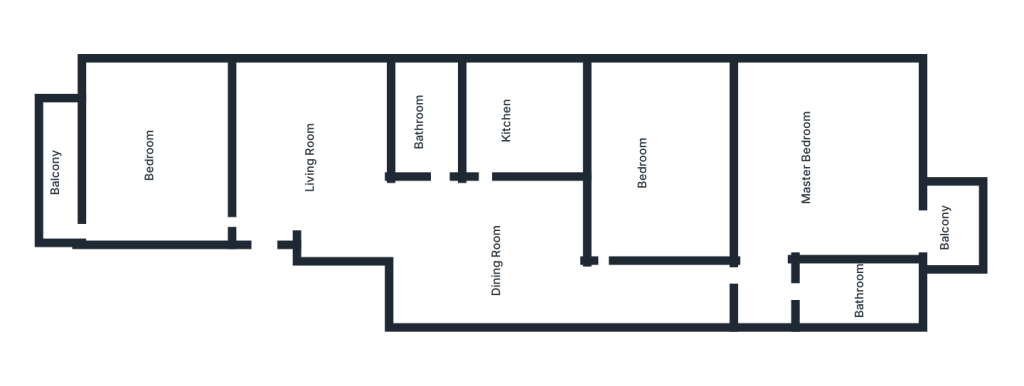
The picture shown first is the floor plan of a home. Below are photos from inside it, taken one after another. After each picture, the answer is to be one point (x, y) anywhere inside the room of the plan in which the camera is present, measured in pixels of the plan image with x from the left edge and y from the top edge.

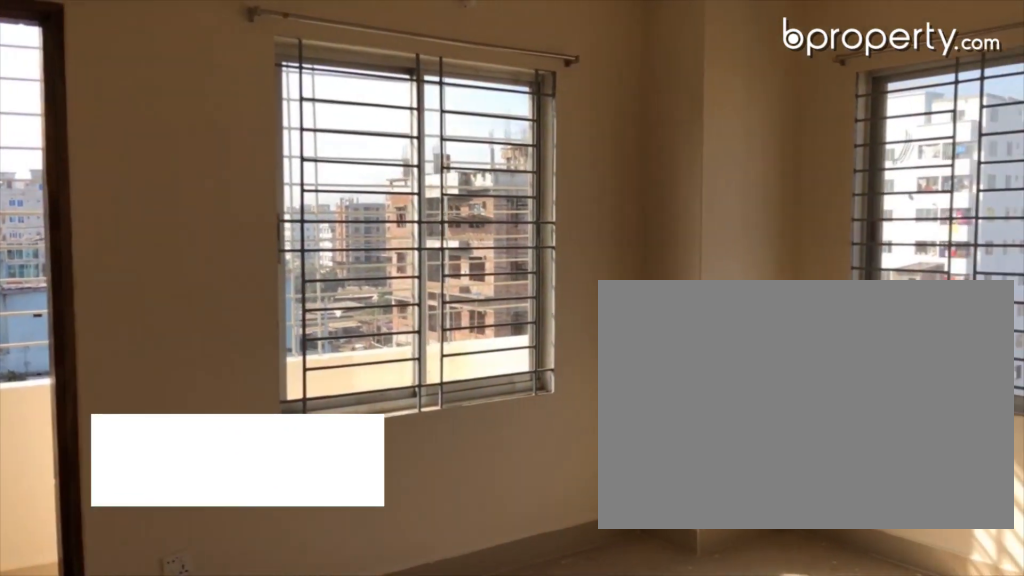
(167, 159)
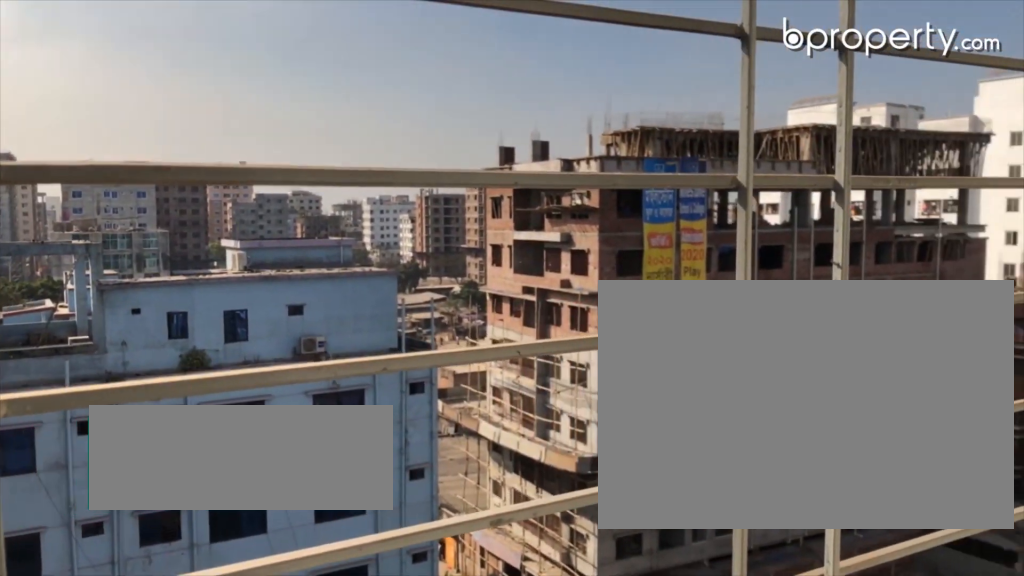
(74, 220)
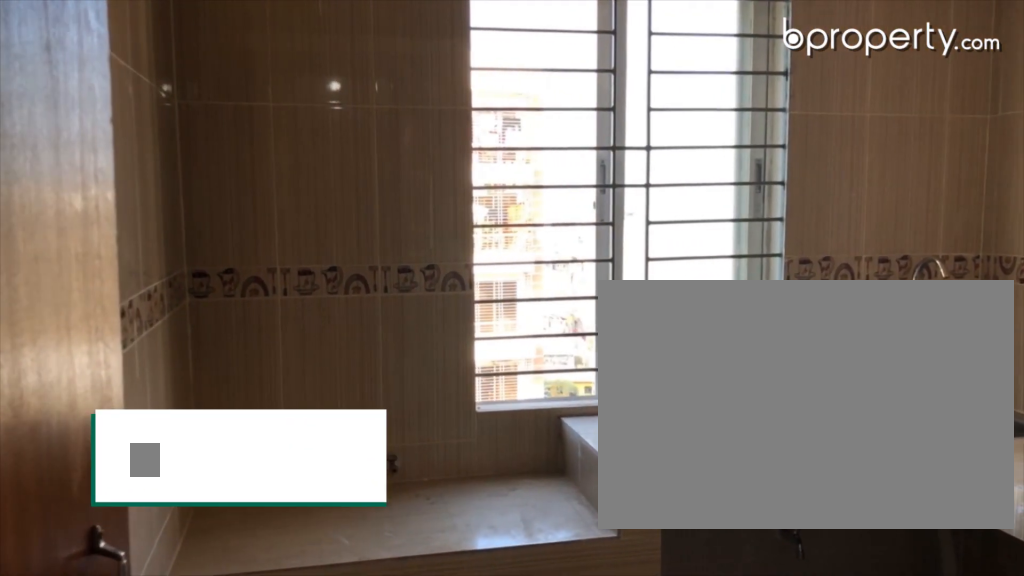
(506, 122)
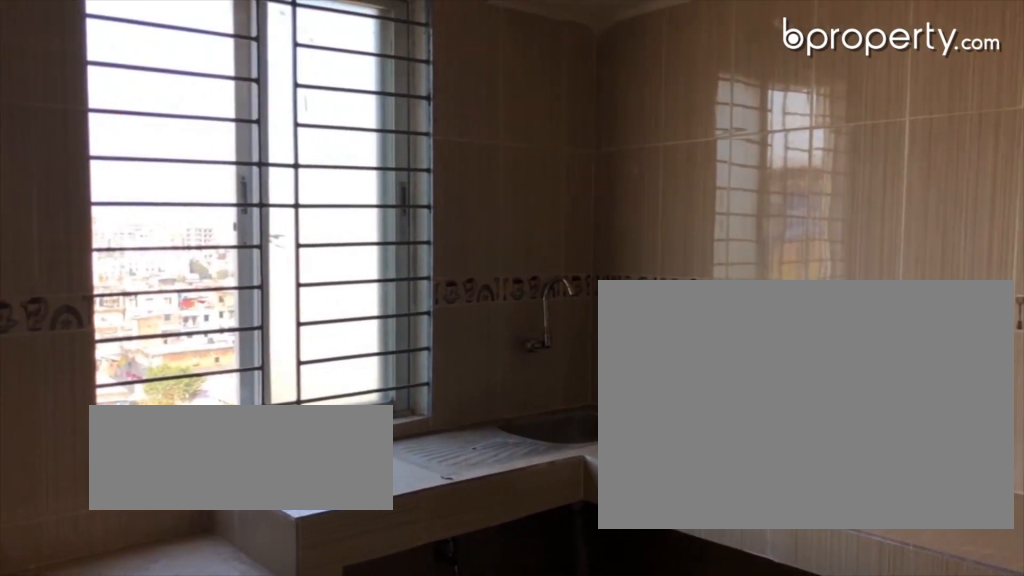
(506, 122)
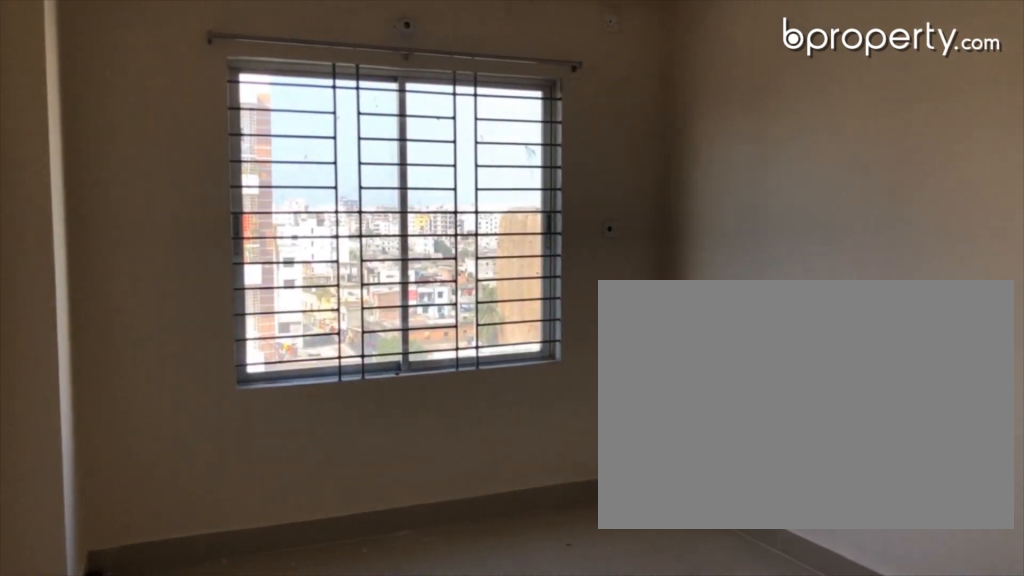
(668, 154)
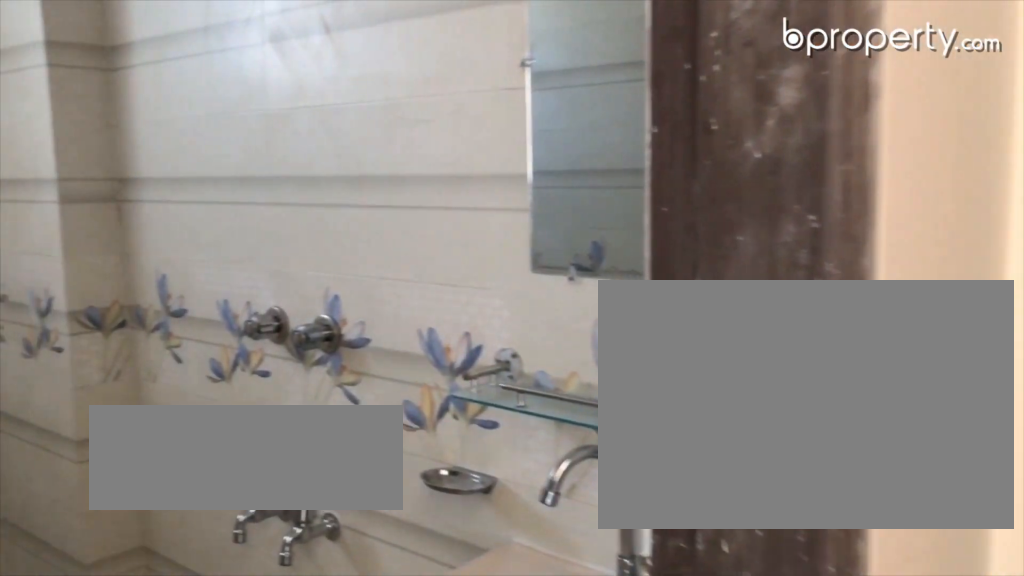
(839, 293)
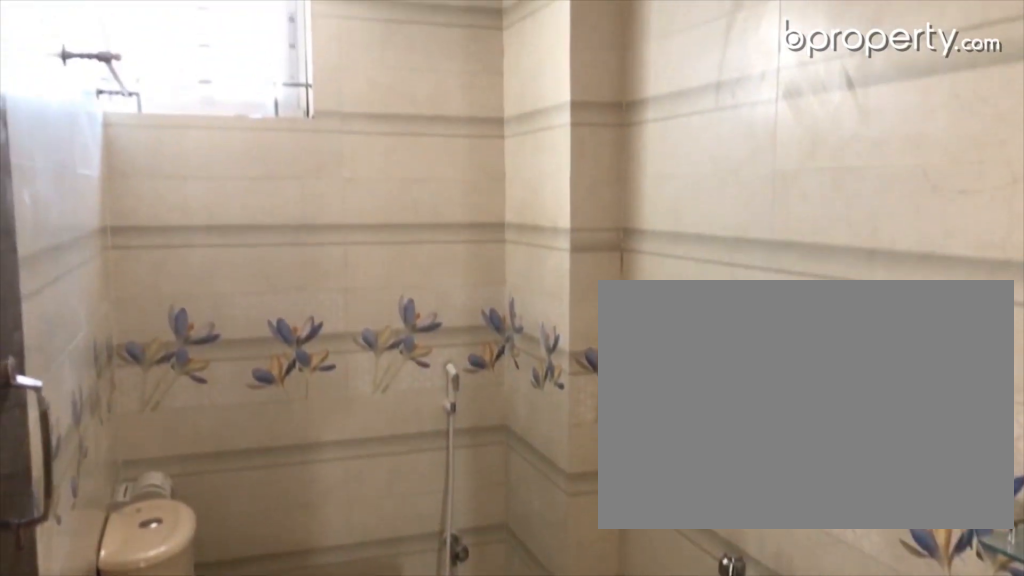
(839, 293)
